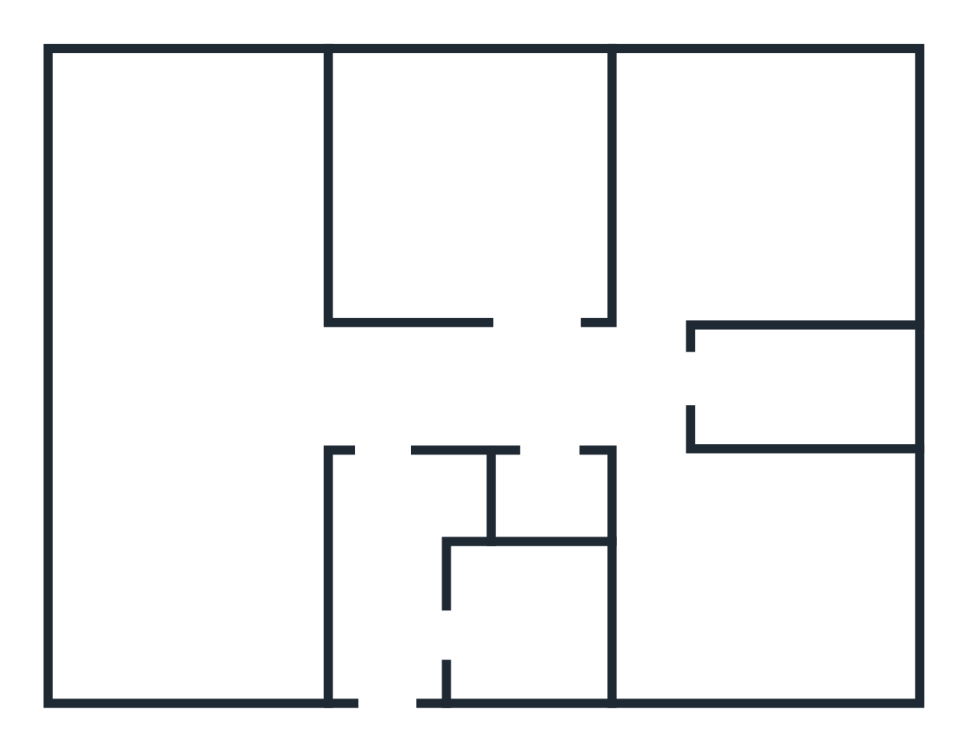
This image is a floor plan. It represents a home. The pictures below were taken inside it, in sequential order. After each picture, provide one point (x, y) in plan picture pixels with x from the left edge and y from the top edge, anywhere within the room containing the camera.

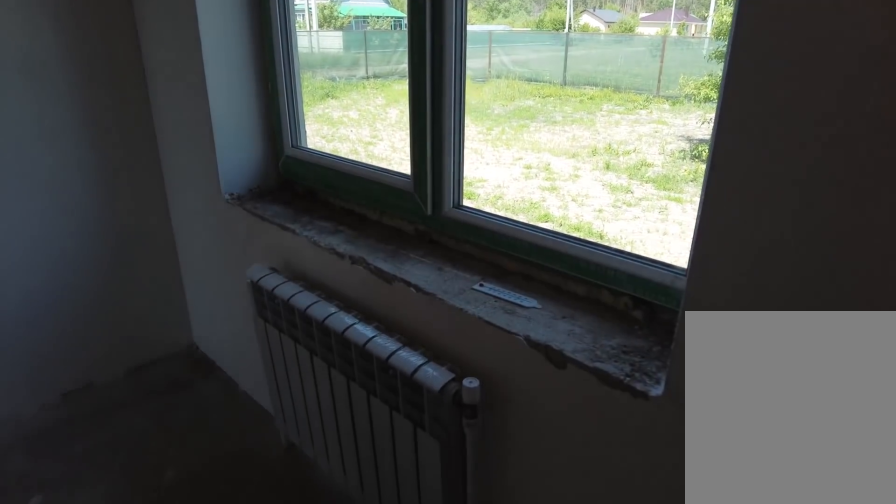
(674, 266)
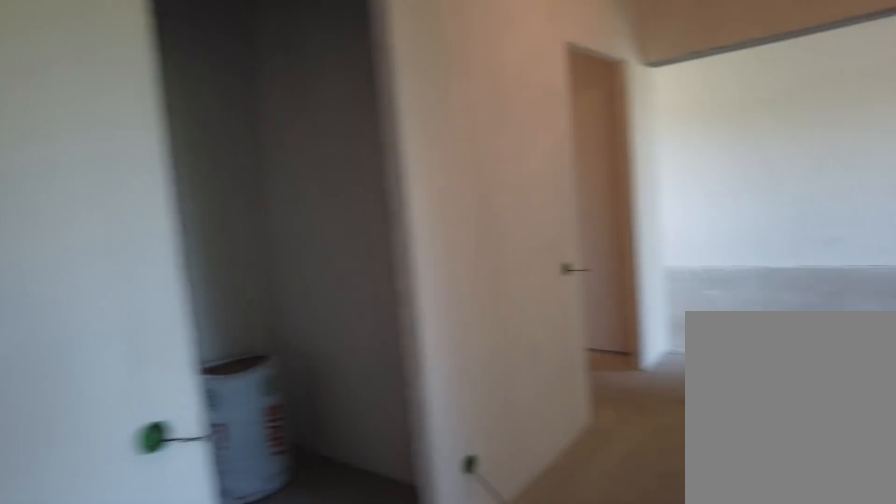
(638, 383)
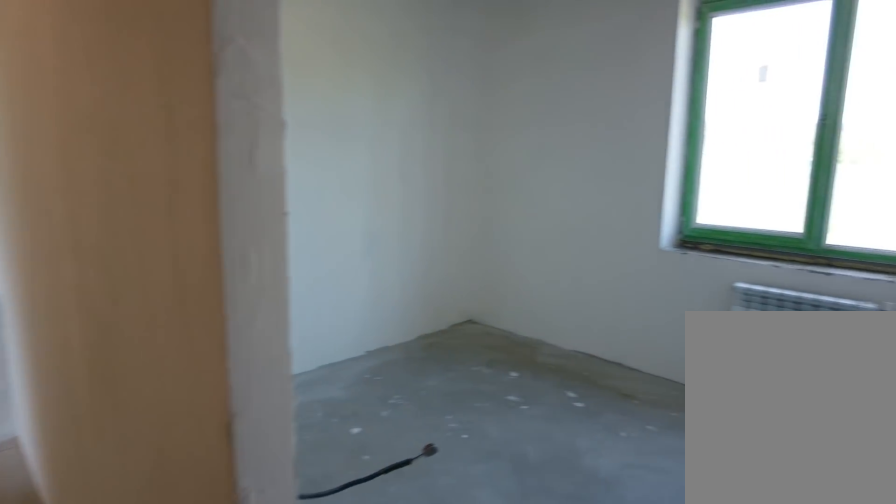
(547, 405)
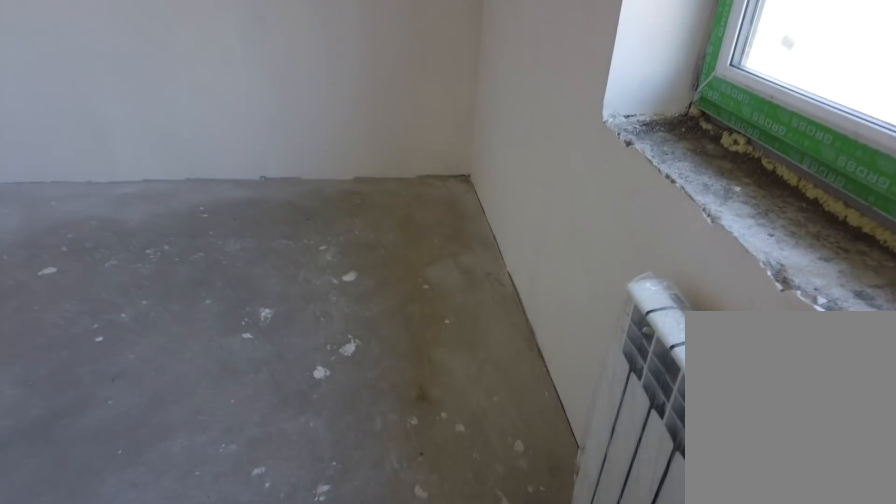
(535, 275)
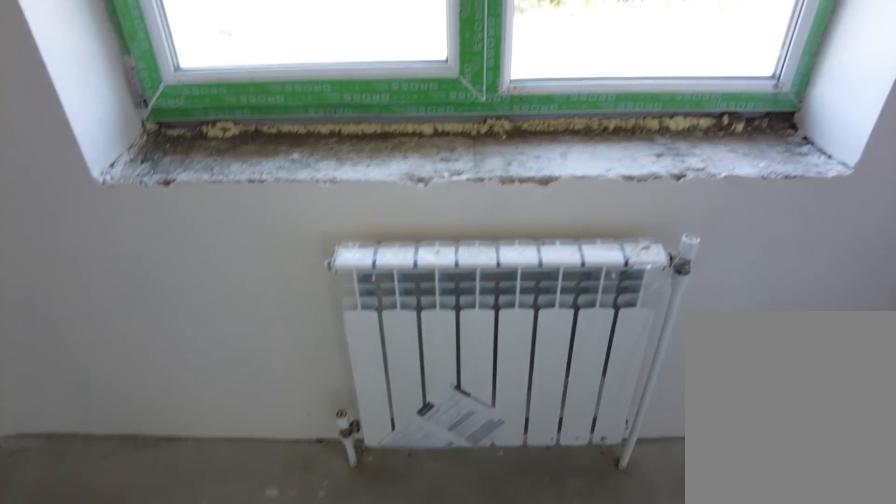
(535, 275)
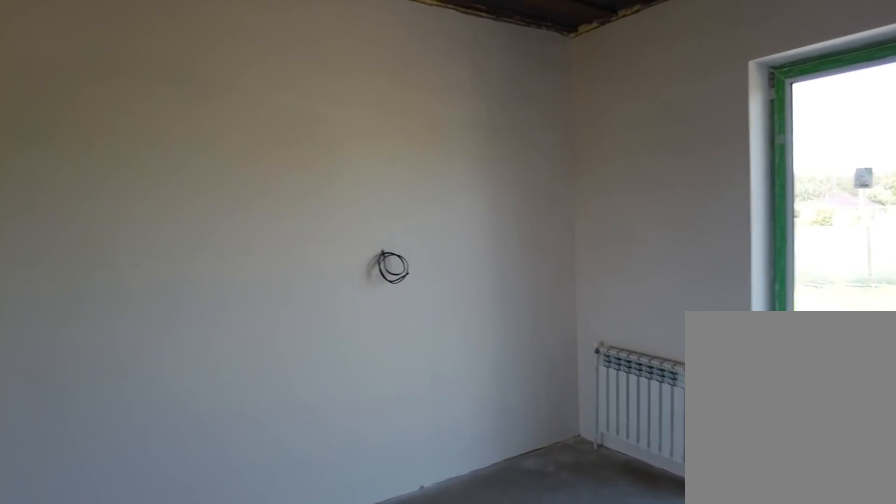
(213, 401)
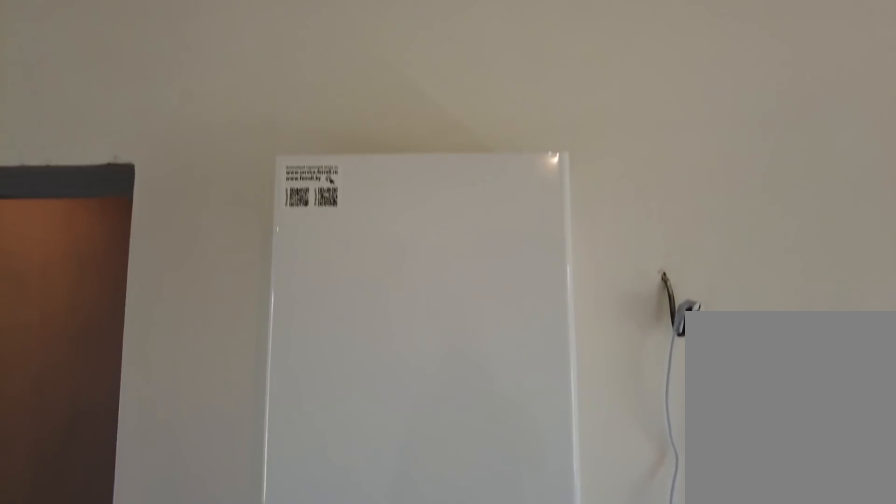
(213, 401)
